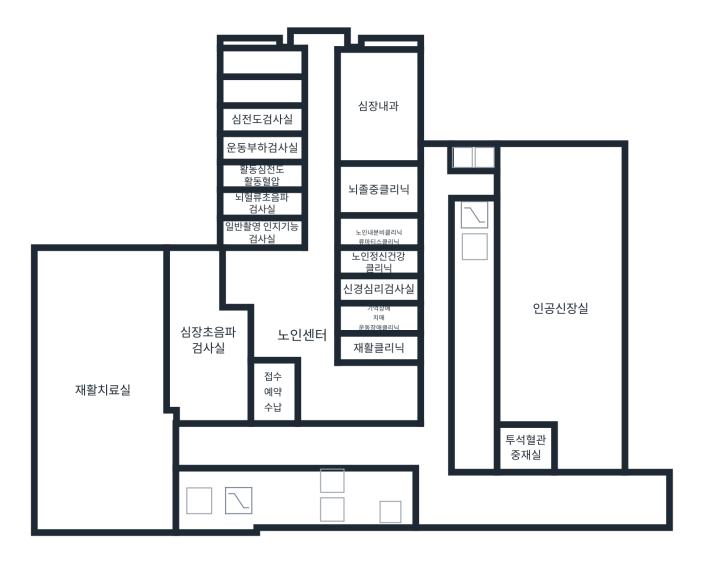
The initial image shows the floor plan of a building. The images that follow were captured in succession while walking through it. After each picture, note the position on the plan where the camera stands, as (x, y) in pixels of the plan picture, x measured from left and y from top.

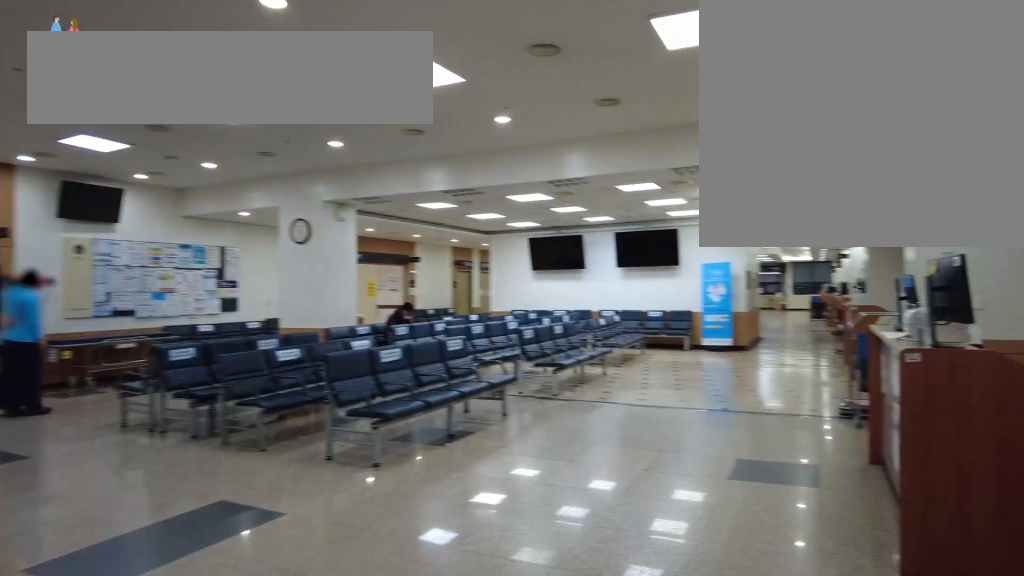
(334, 396)
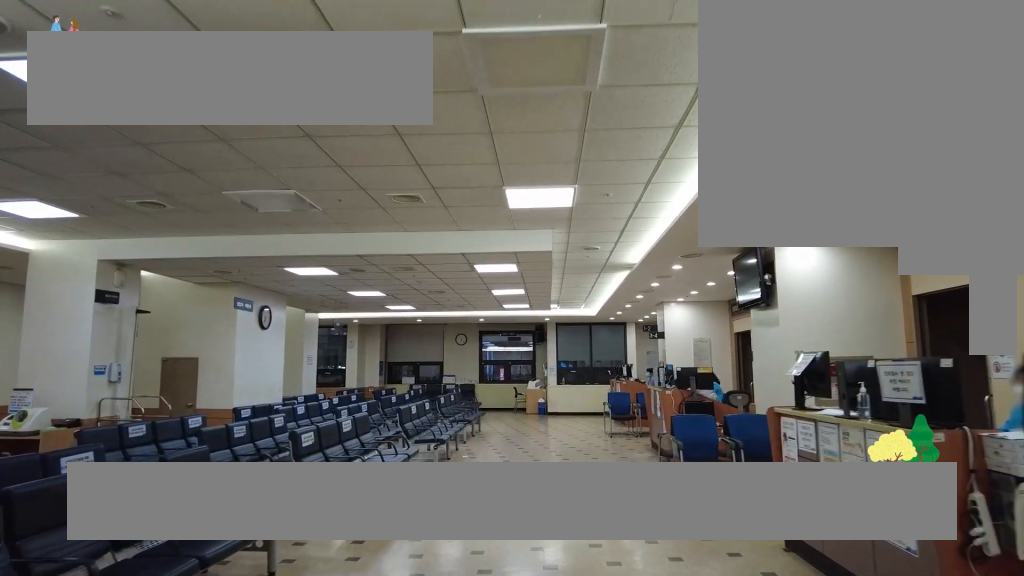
(333, 250)
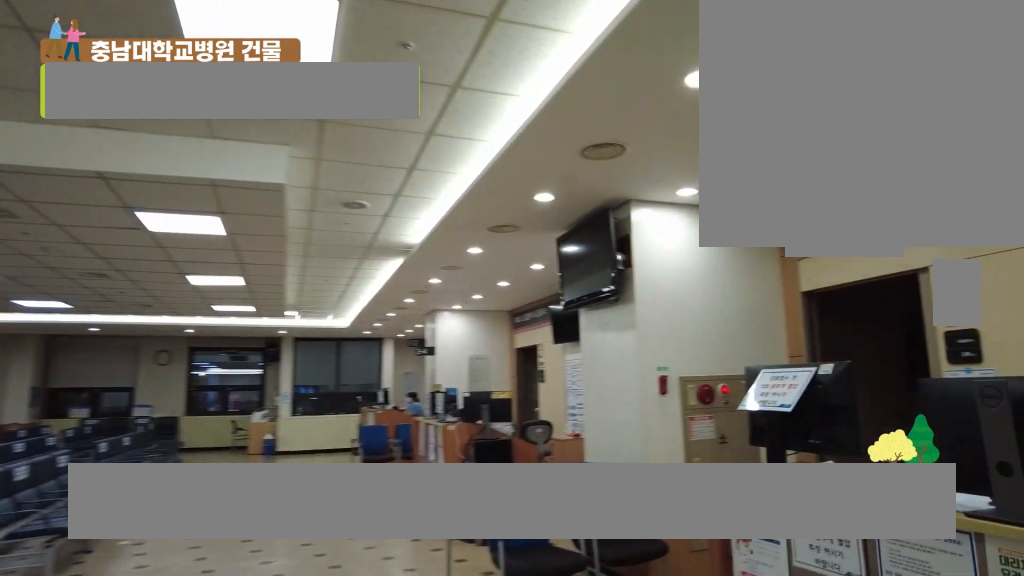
(334, 216)
